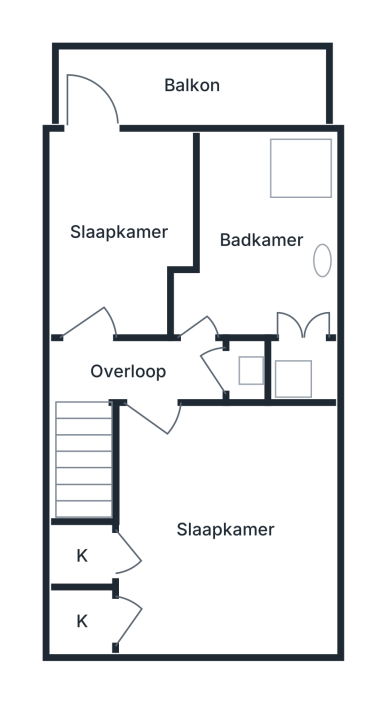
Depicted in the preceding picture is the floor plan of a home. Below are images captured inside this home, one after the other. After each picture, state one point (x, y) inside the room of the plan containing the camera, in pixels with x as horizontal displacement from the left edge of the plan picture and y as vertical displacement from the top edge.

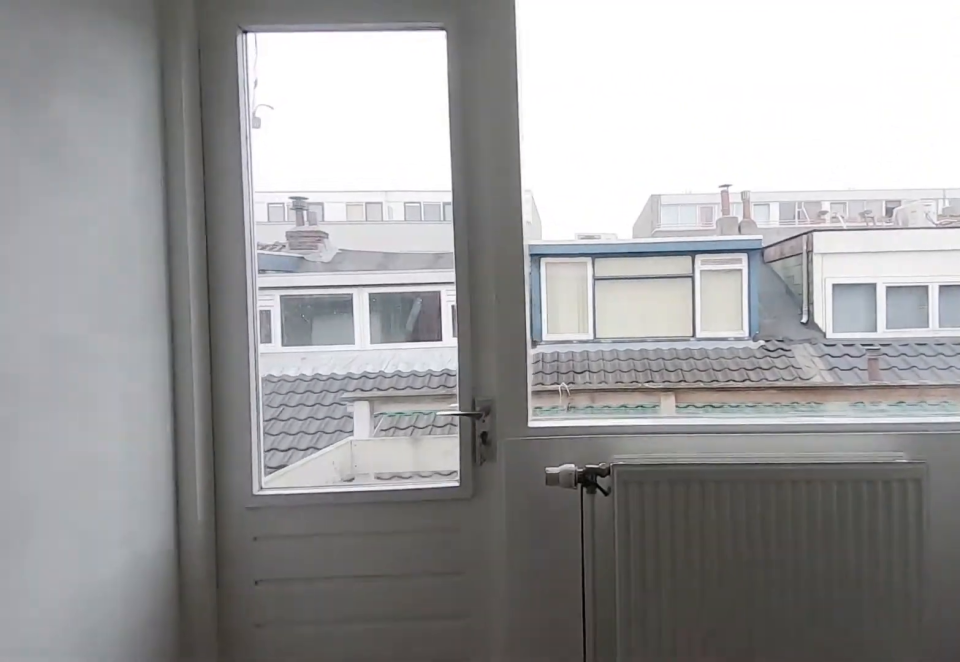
(123, 186)
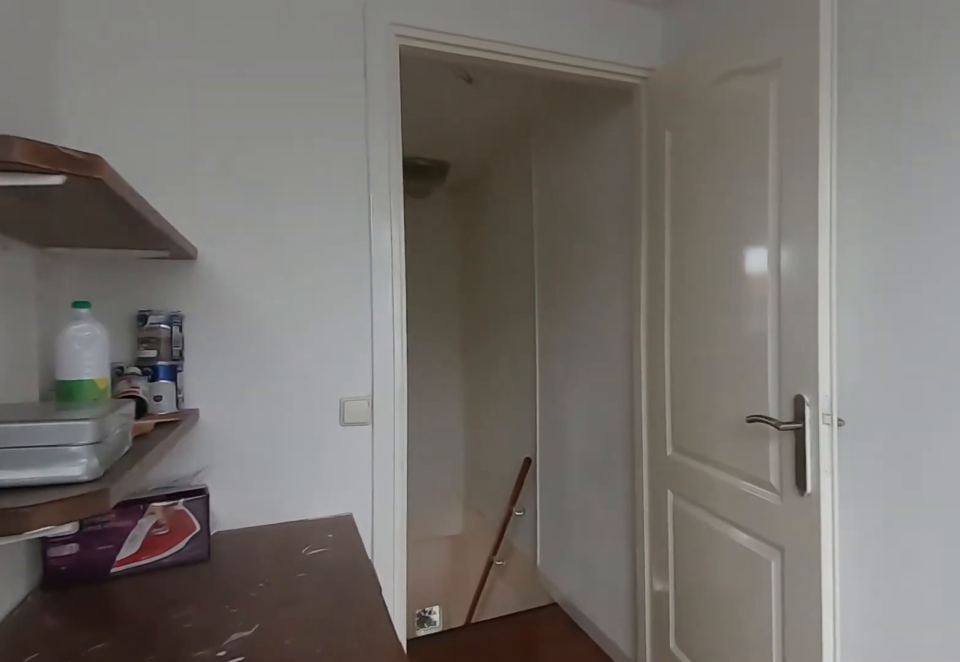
(123, 186)
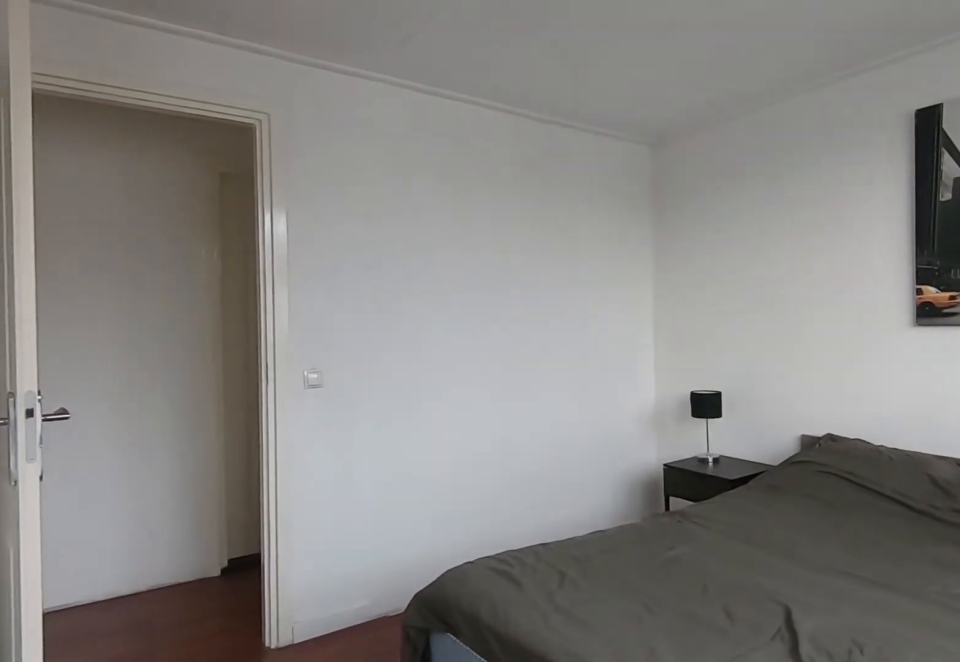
(319, 589)
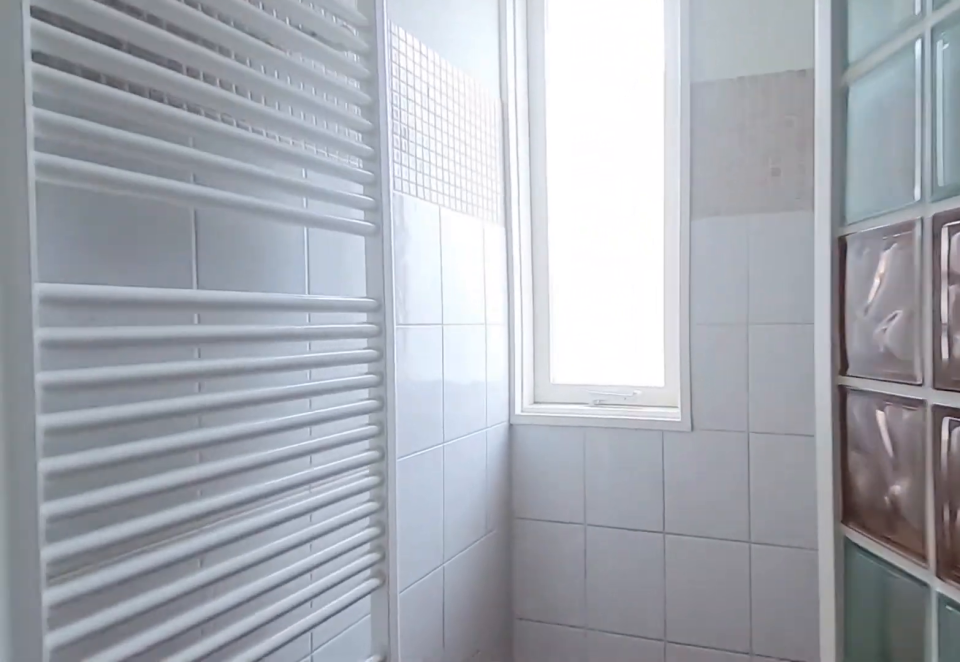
(250, 179)
